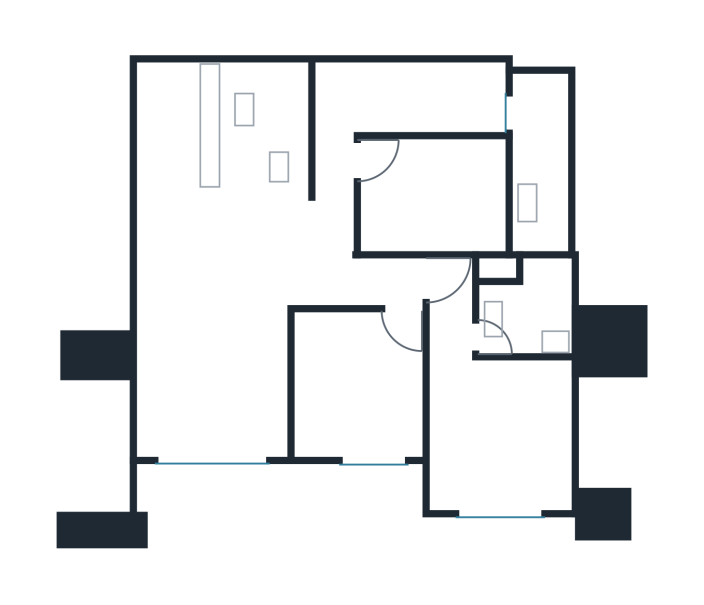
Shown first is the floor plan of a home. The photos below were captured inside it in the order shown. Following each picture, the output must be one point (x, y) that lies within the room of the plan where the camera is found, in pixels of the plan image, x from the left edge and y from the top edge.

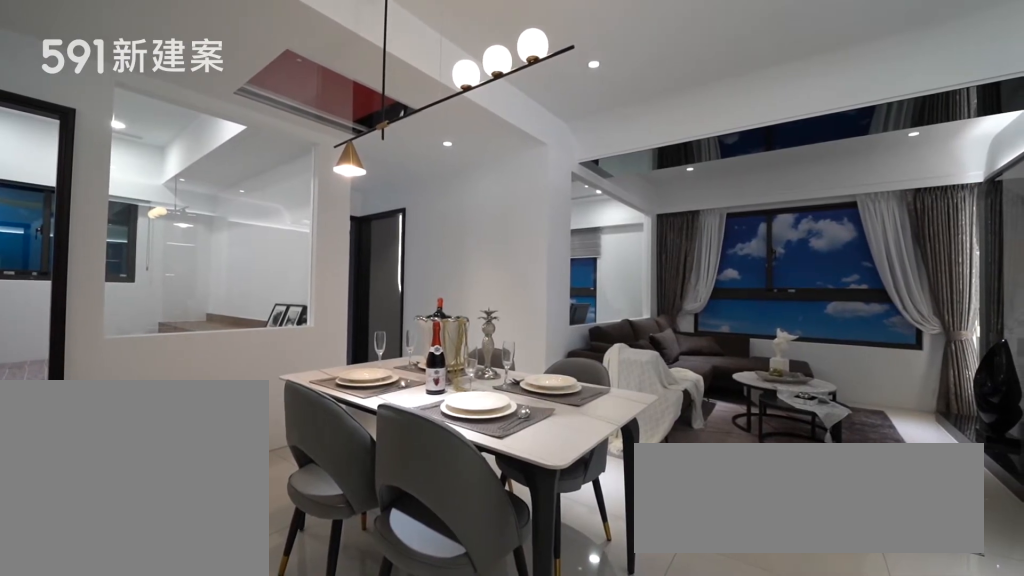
(228, 252)
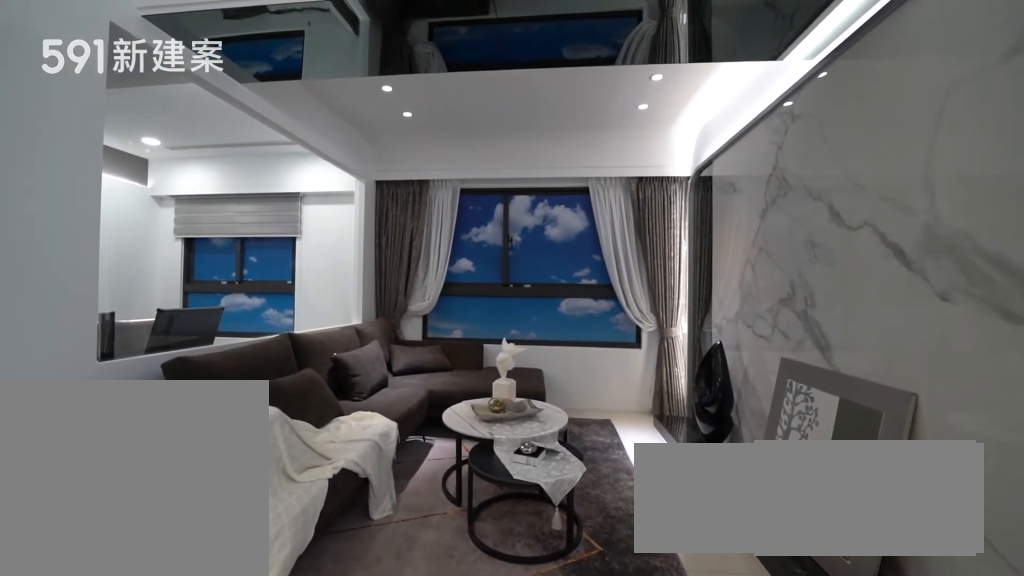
(213, 382)
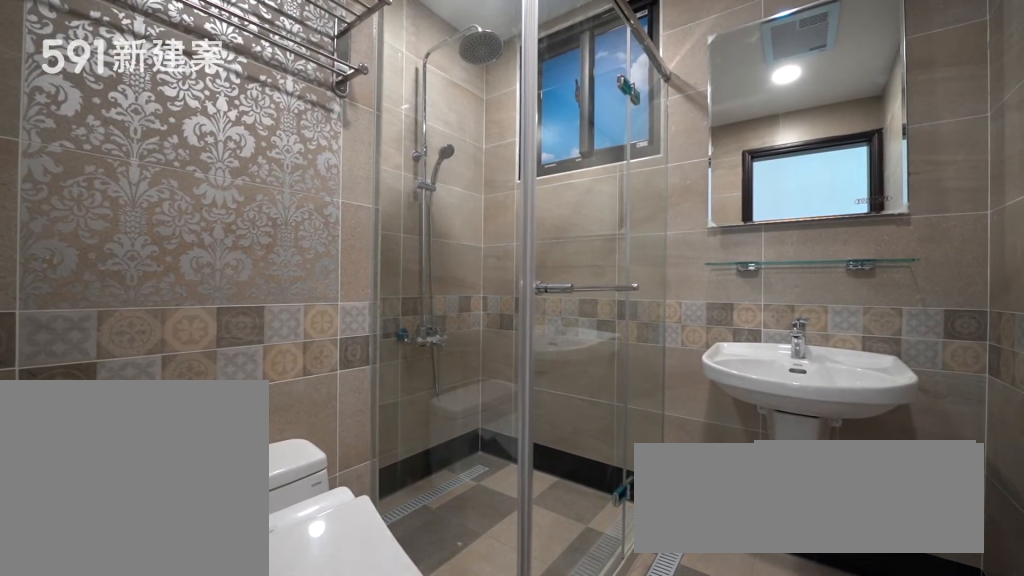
(528, 305)
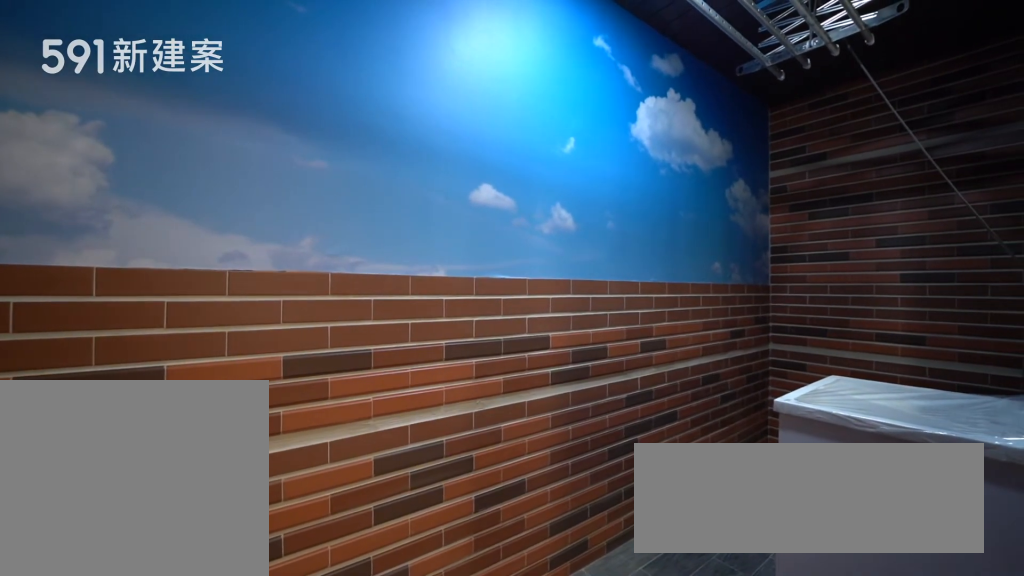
(540, 164)
